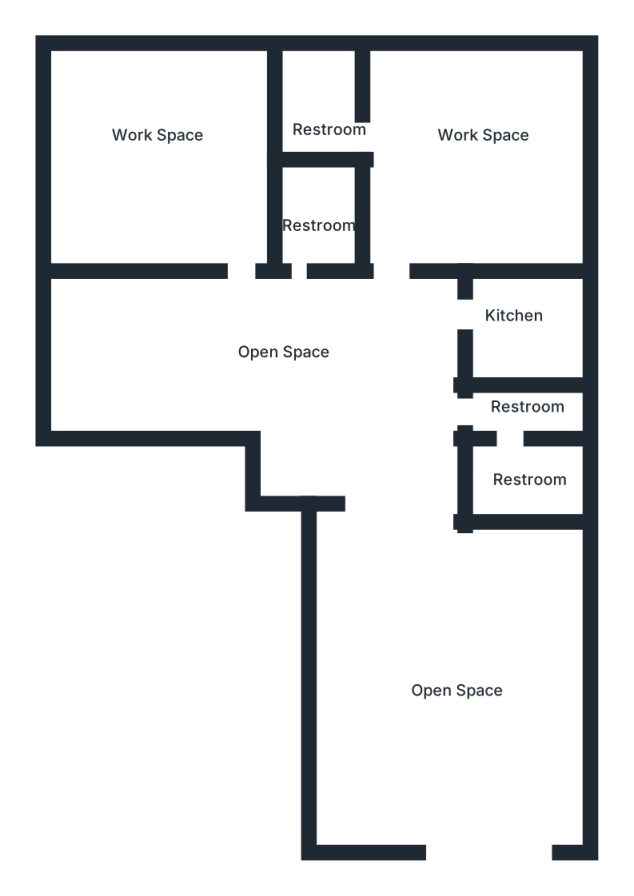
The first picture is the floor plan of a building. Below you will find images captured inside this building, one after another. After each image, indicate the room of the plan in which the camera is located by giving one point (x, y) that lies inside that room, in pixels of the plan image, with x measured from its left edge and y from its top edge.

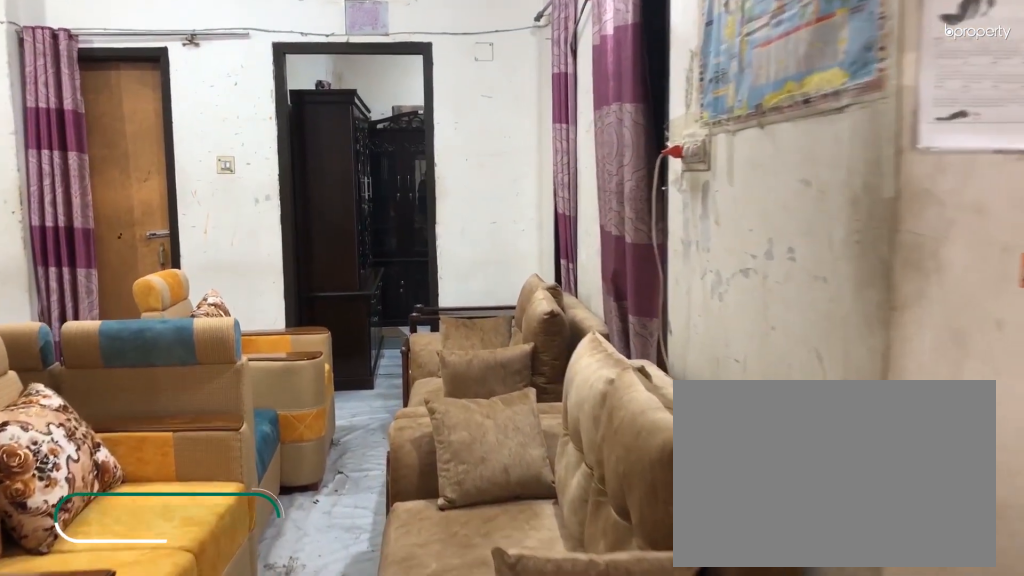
(392, 426)
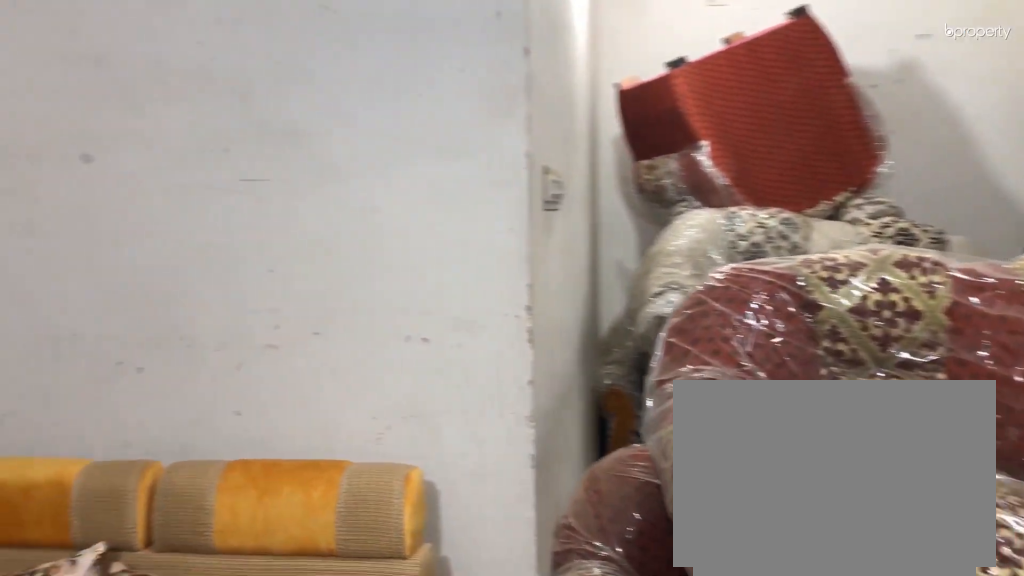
(374, 404)
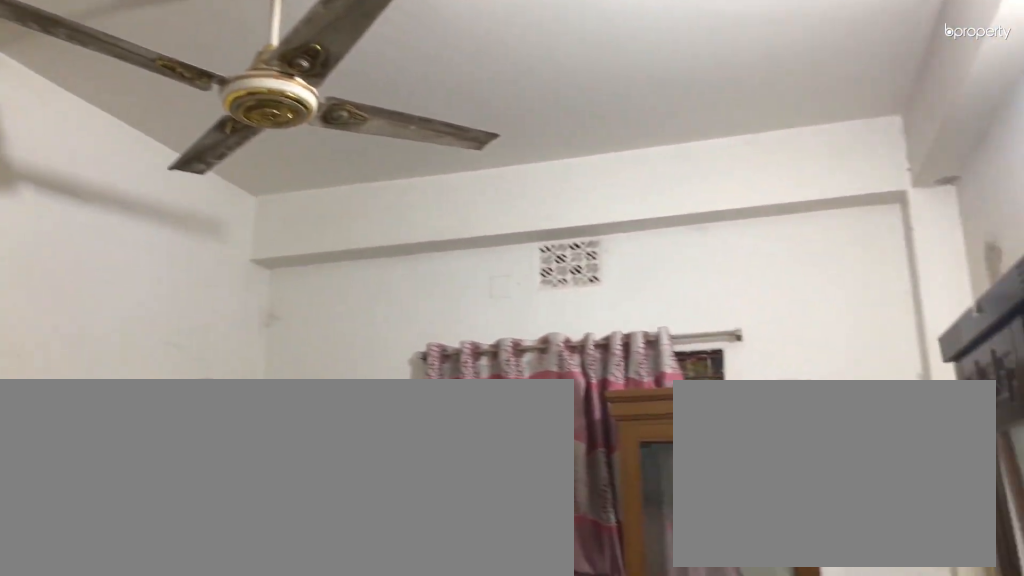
(193, 163)
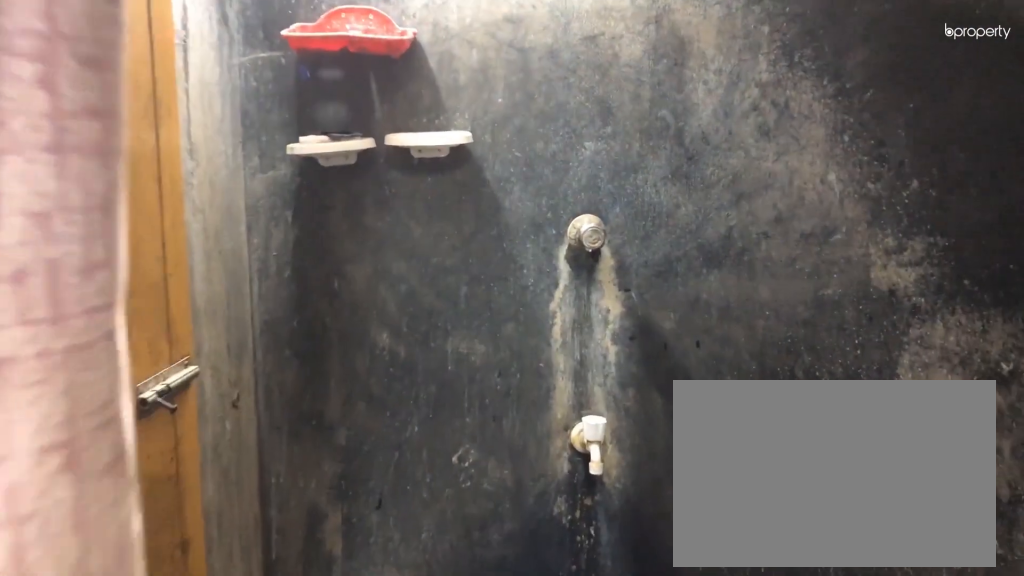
(318, 102)
